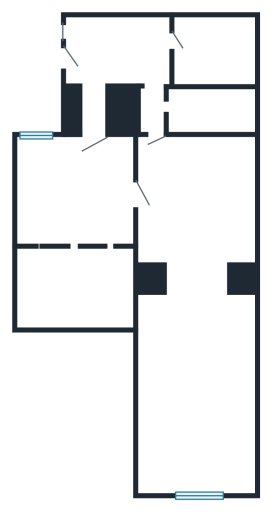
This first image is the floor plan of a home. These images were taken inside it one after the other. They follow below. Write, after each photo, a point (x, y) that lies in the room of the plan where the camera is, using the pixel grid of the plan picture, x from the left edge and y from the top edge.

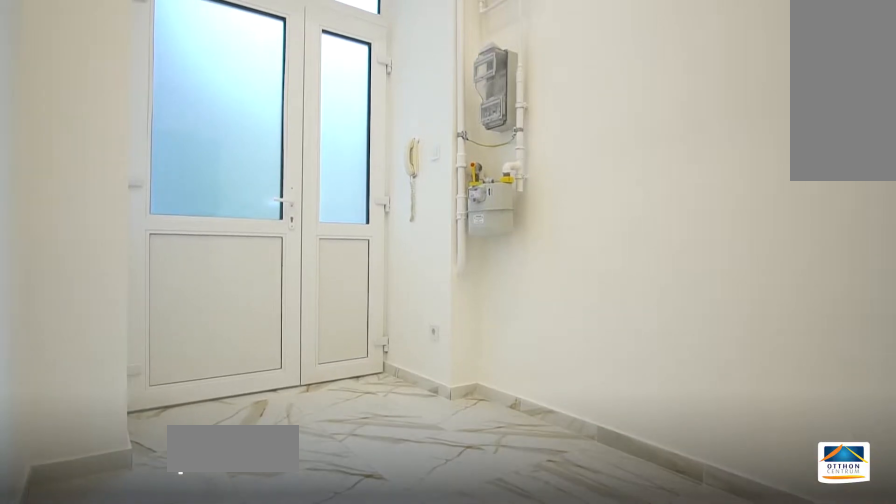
(125, 54)
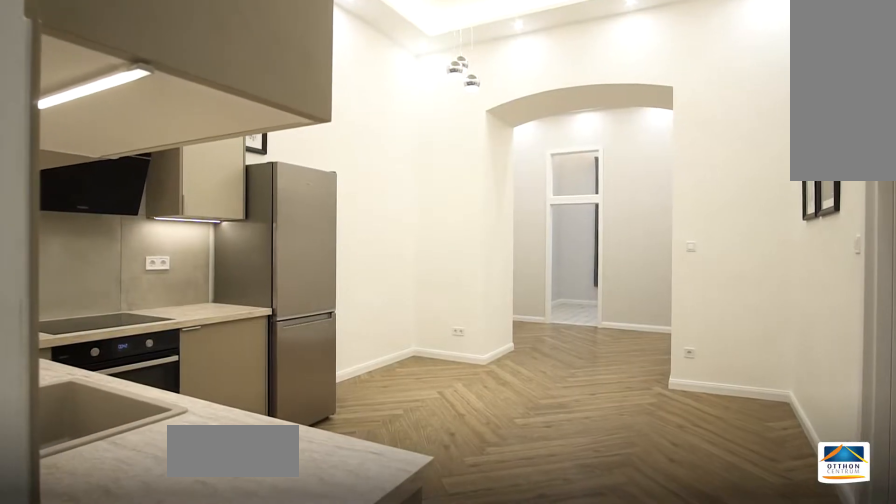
(198, 207)
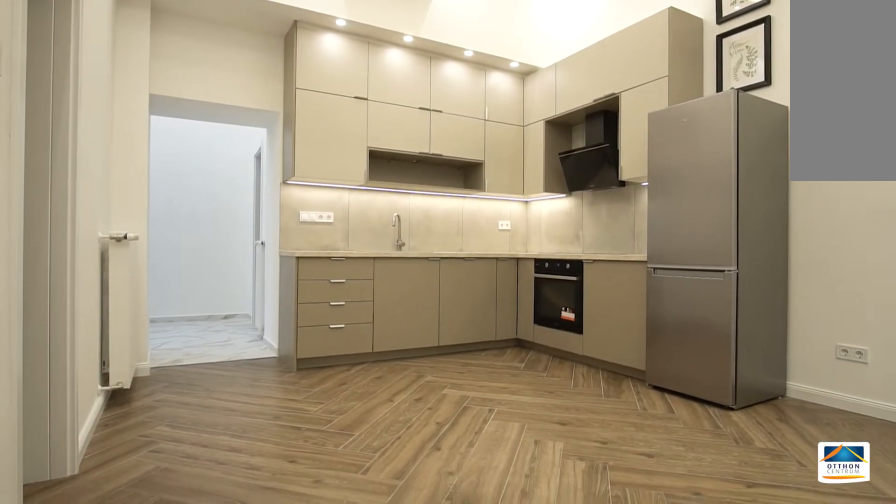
(198, 207)
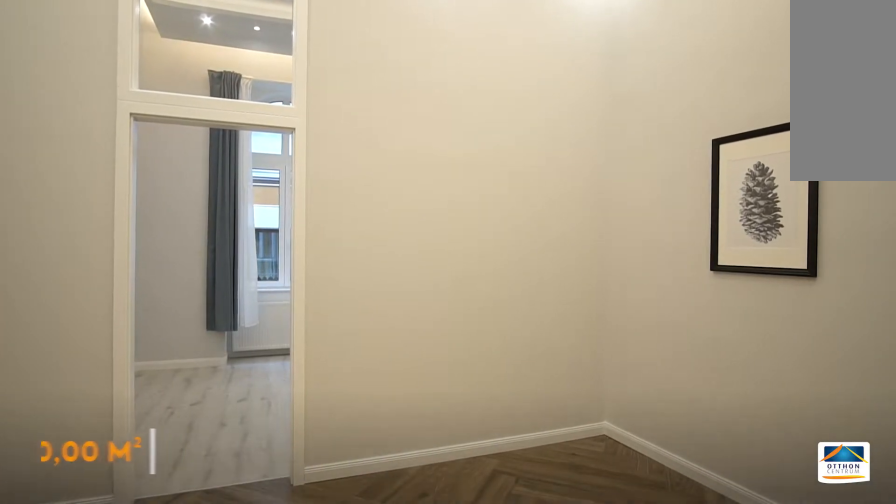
(198, 312)
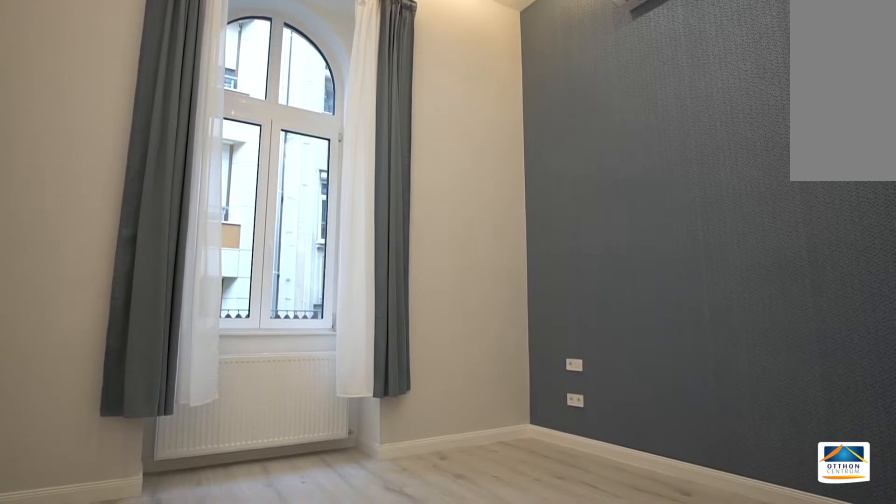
(199, 436)
